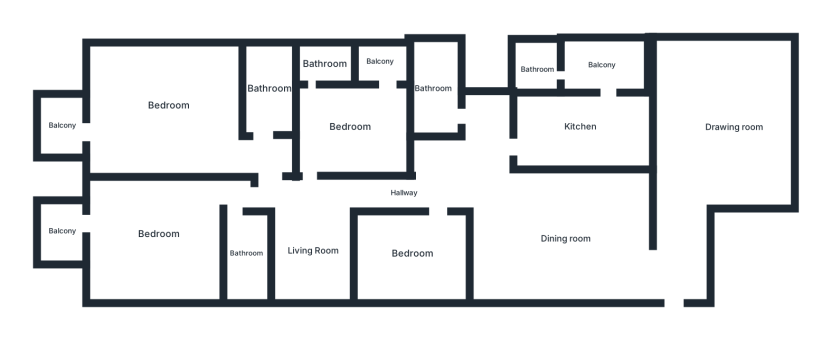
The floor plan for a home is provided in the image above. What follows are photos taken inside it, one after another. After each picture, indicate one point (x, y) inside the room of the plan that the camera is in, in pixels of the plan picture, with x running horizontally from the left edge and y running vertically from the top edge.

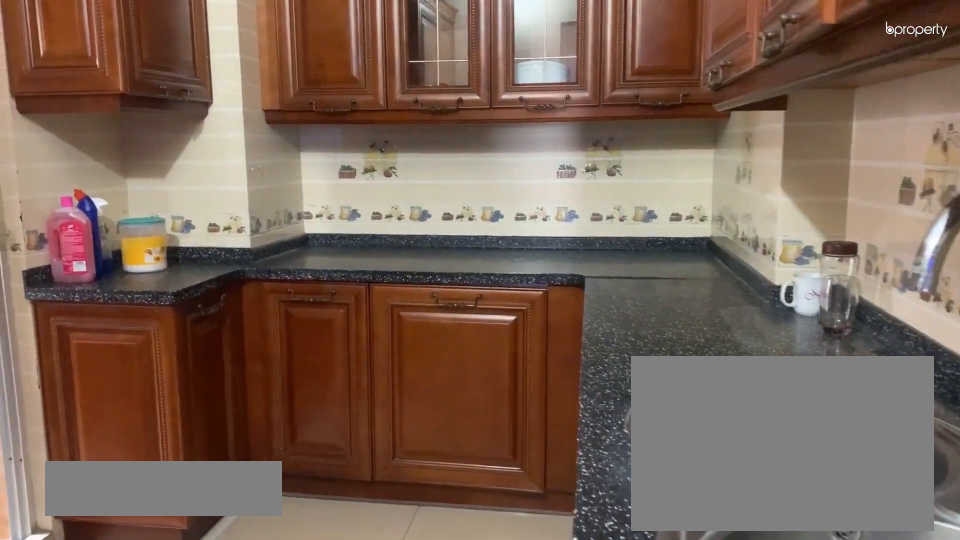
(577, 127)
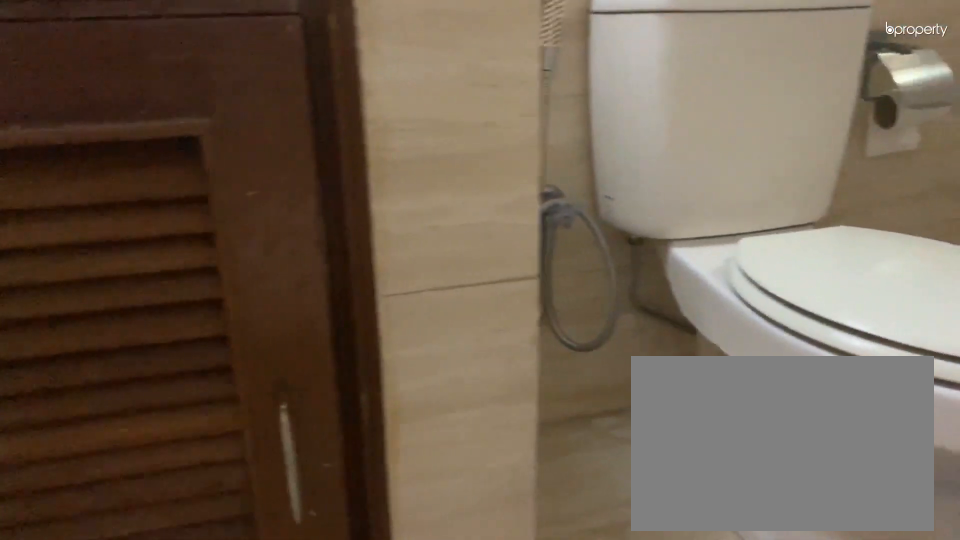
(435, 89)
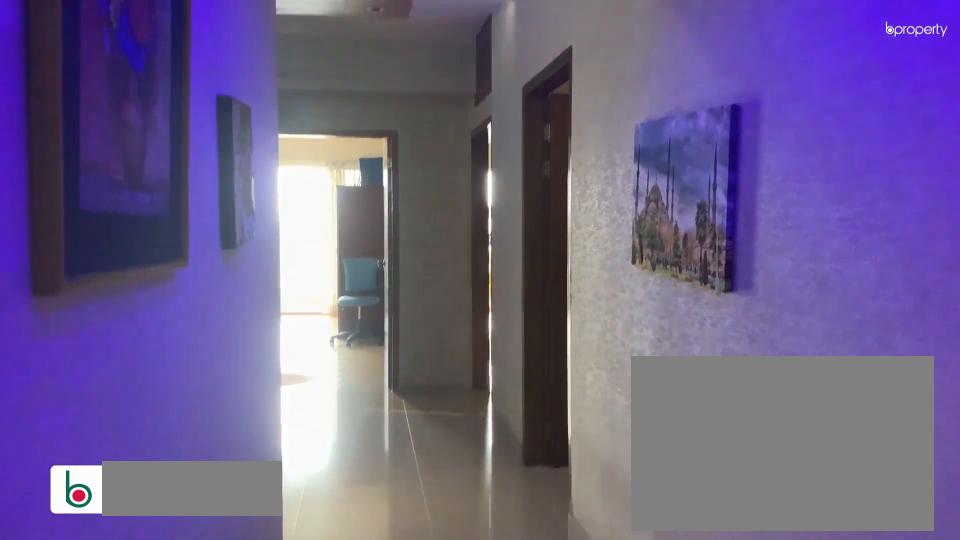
(404, 193)
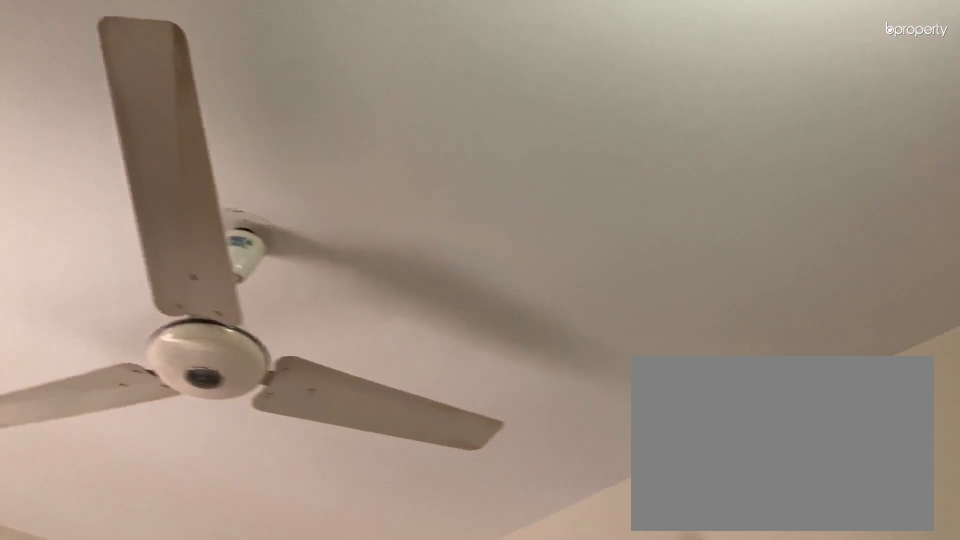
(351, 126)
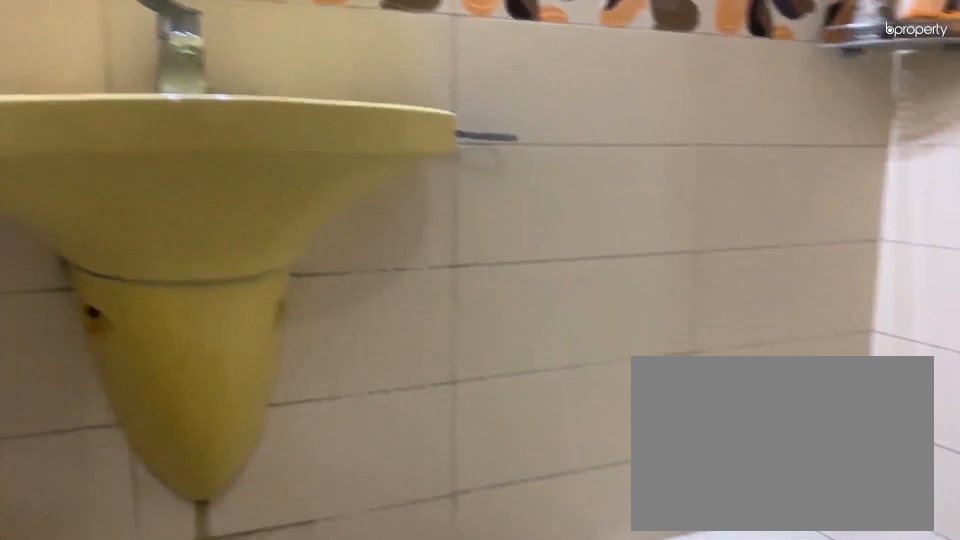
(325, 63)
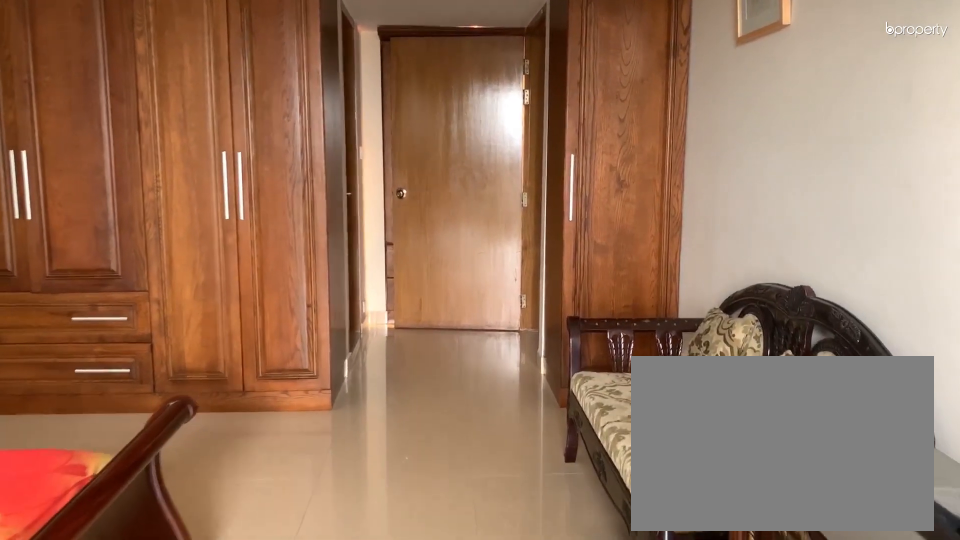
(167, 105)
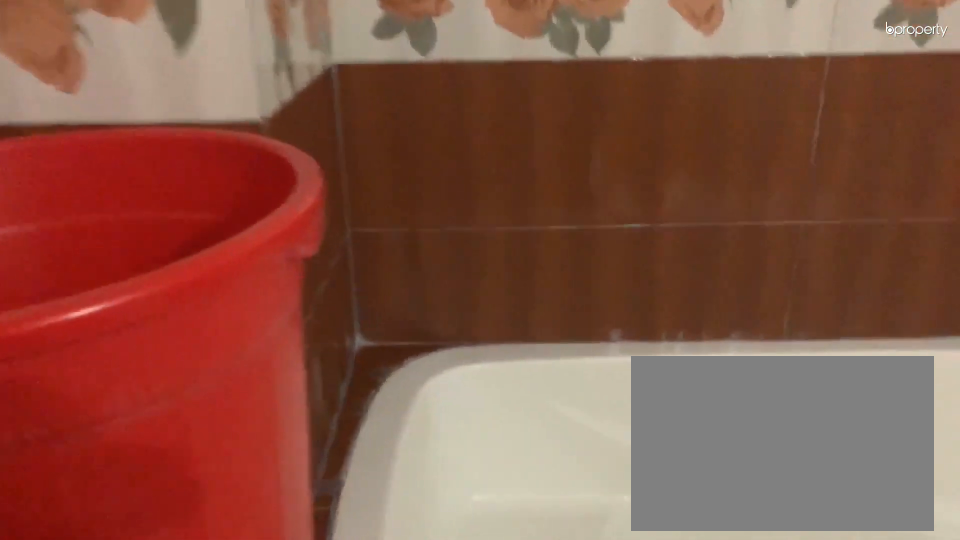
(268, 89)
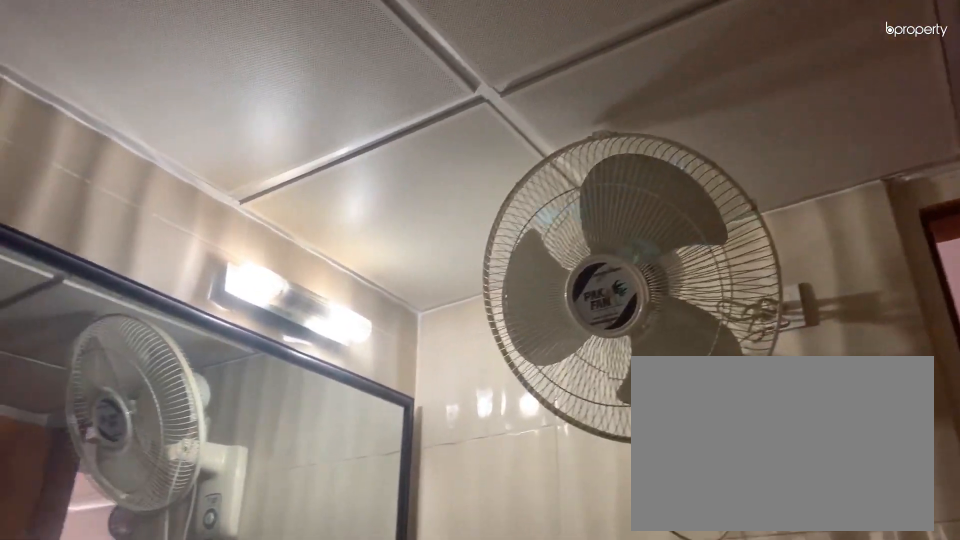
(268, 89)
